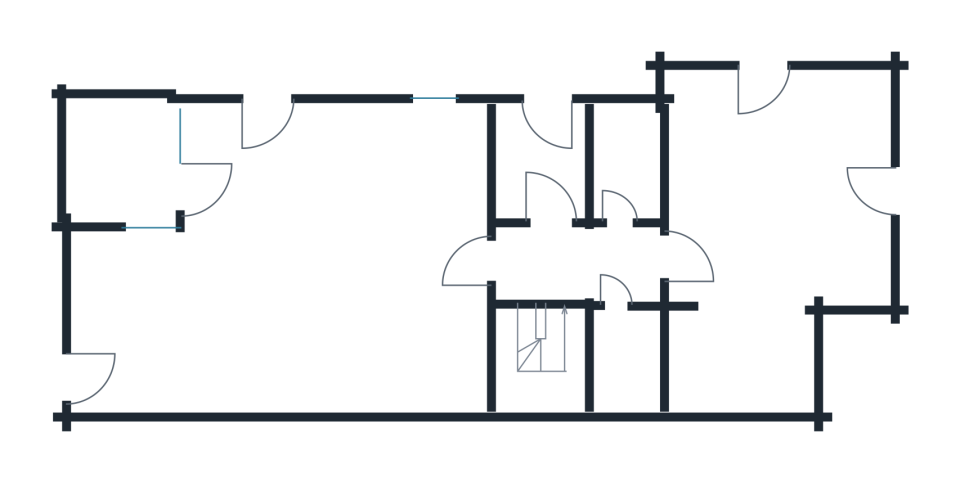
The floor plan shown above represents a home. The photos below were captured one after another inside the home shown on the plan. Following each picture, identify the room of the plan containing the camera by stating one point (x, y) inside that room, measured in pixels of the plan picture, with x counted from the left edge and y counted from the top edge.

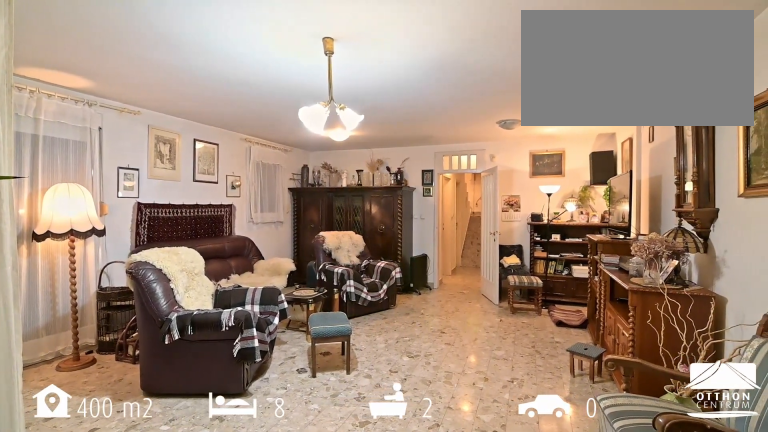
(310, 260)
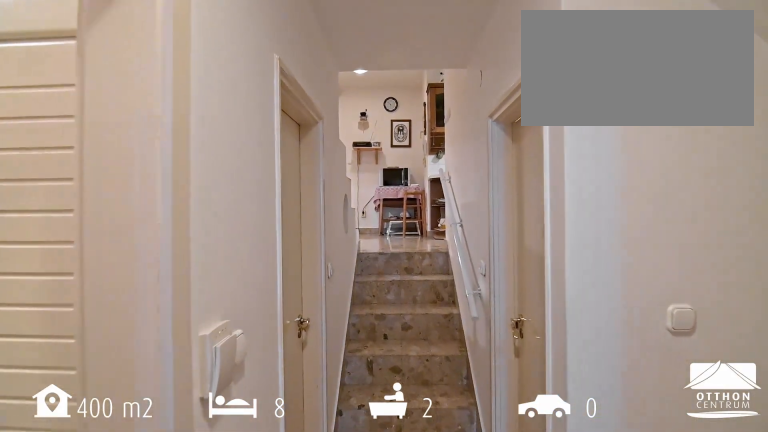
(588, 260)
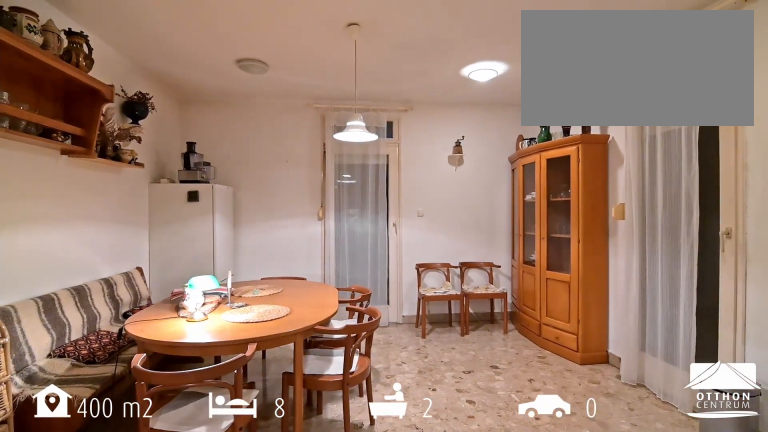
(784, 196)
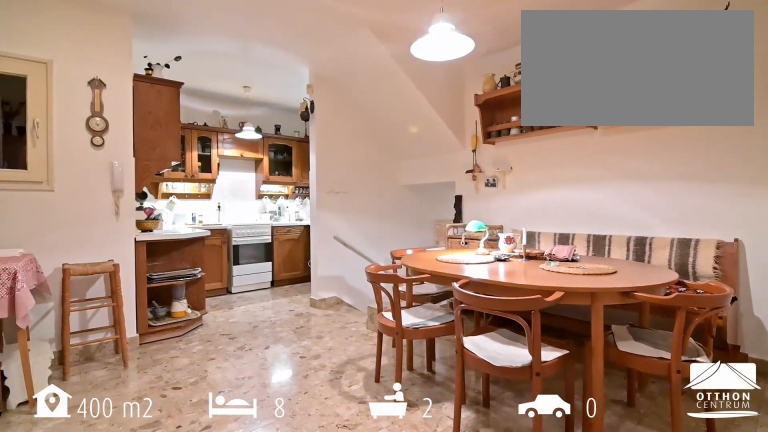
(784, 196)
